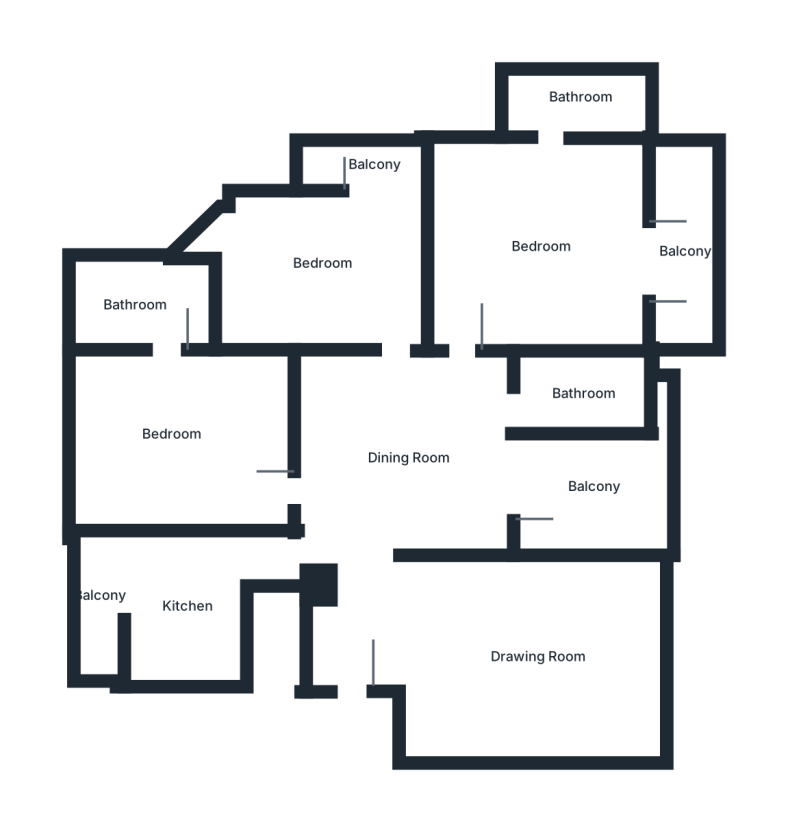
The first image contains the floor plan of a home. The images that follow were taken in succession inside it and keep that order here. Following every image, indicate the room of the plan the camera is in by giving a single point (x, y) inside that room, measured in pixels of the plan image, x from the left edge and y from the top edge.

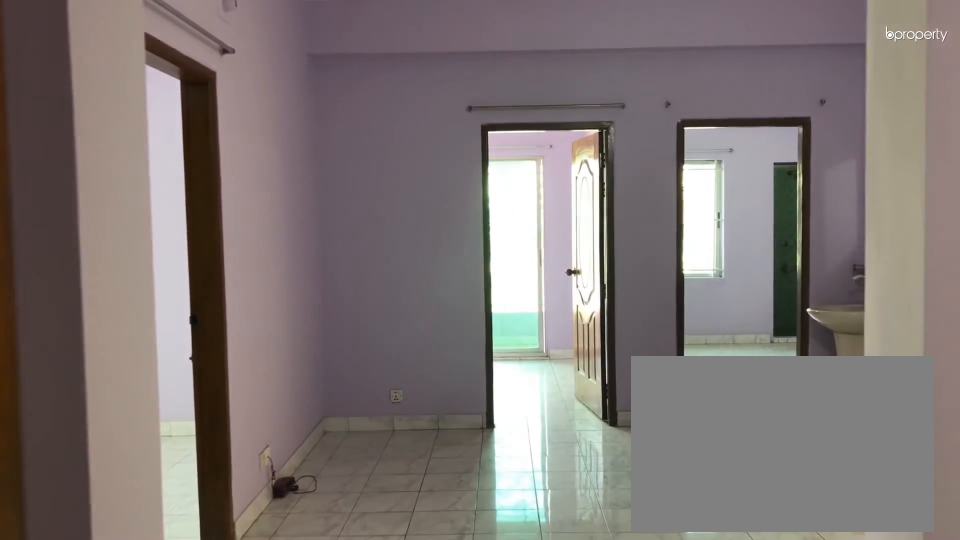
(411, 461)
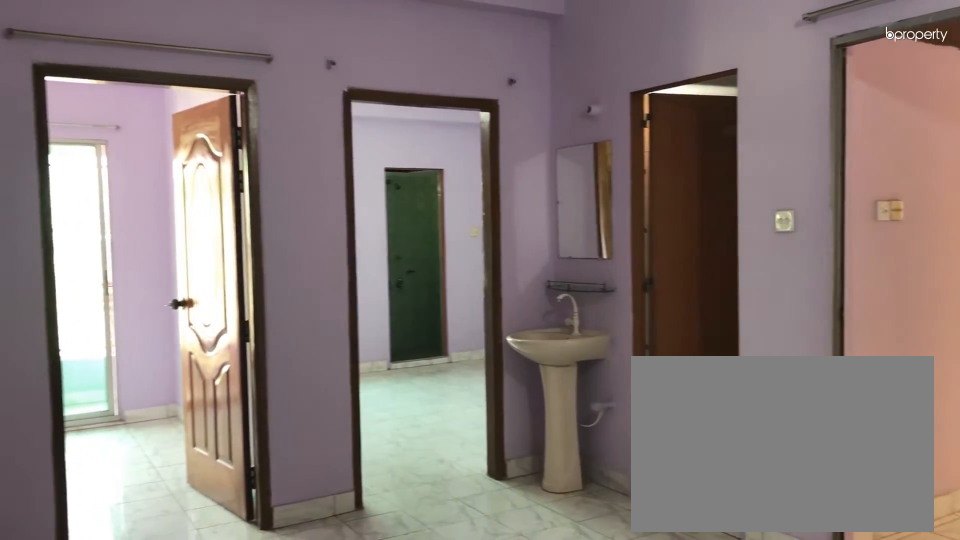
(410, 461)
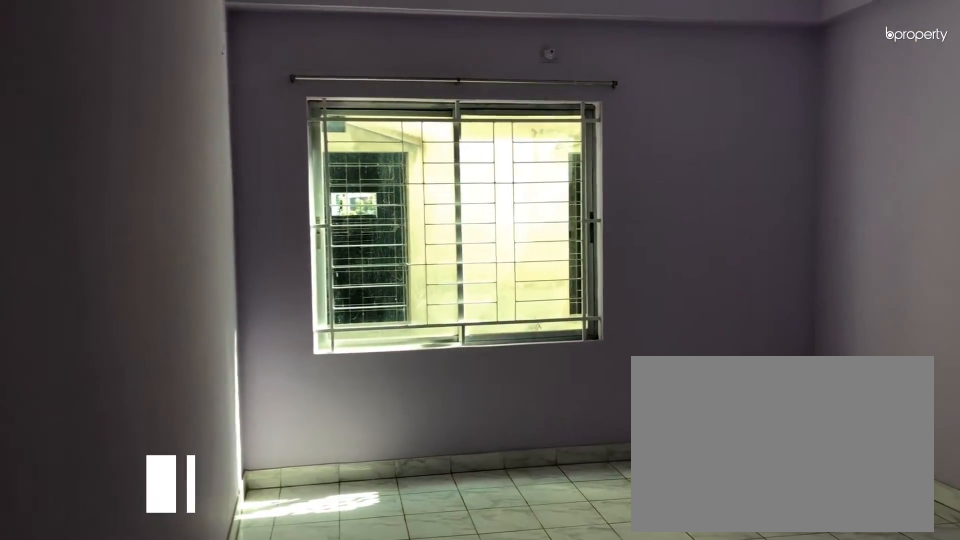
(536, 662)
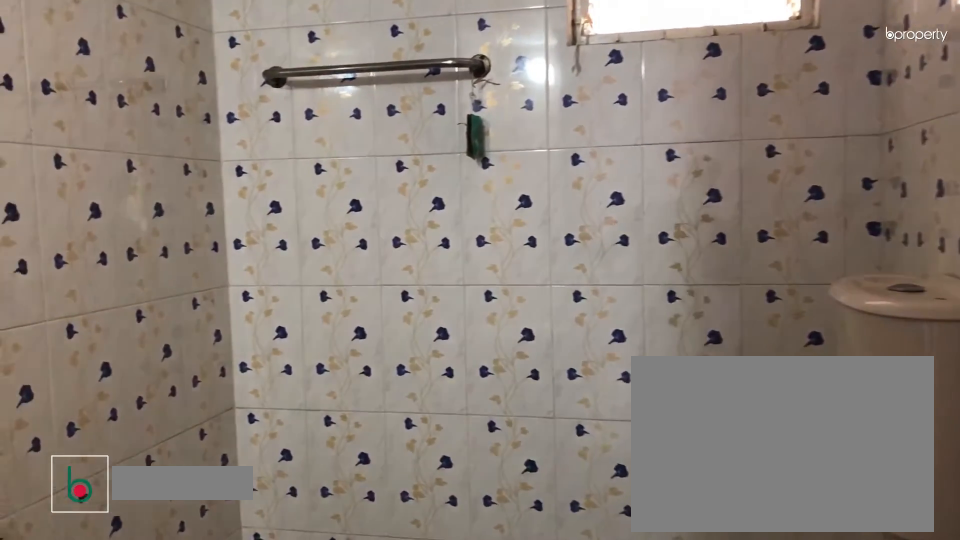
(579, 395)
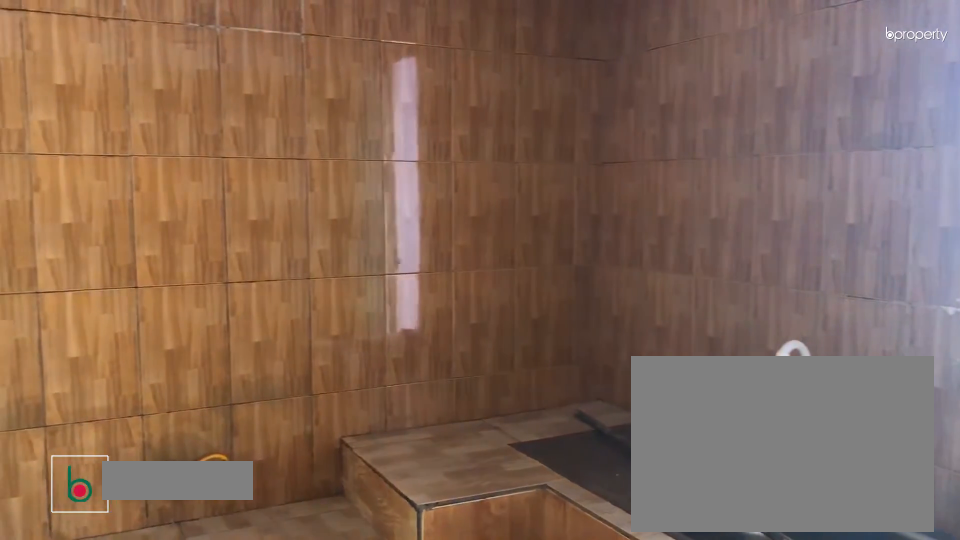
(183, 613)
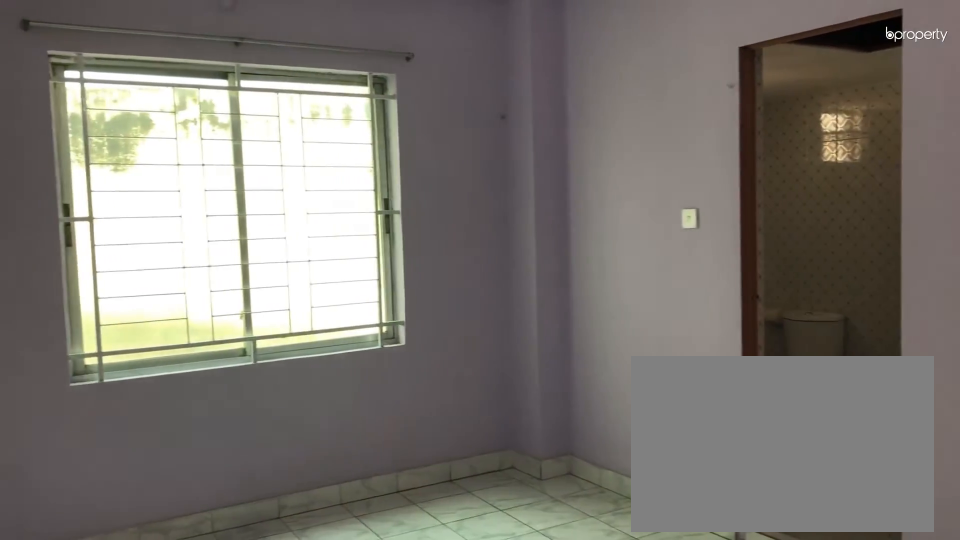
(171, 434)
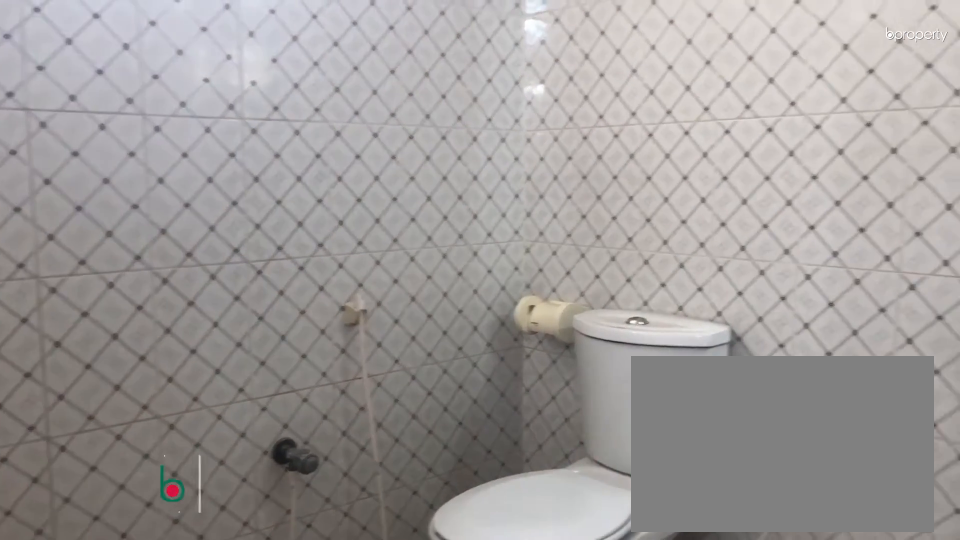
(133, 309)
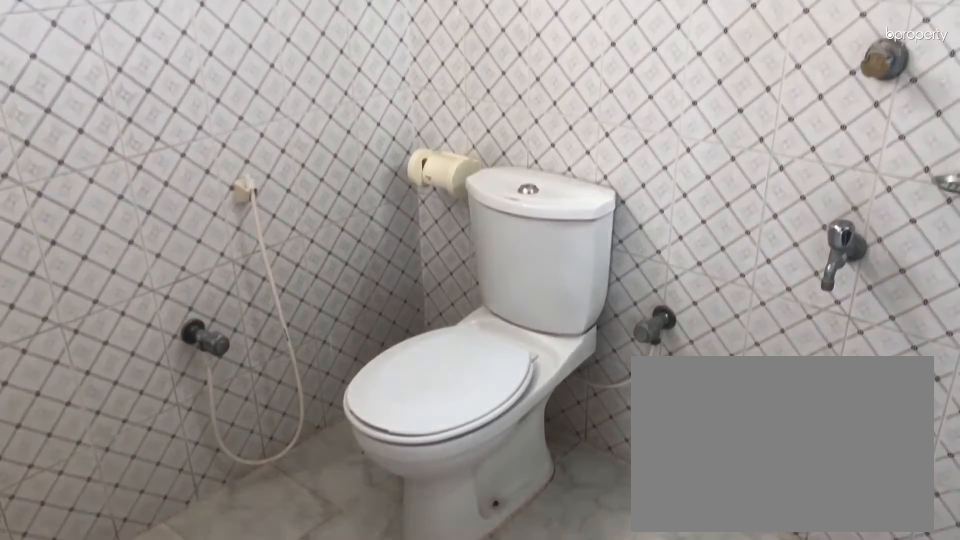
(133, 309)
